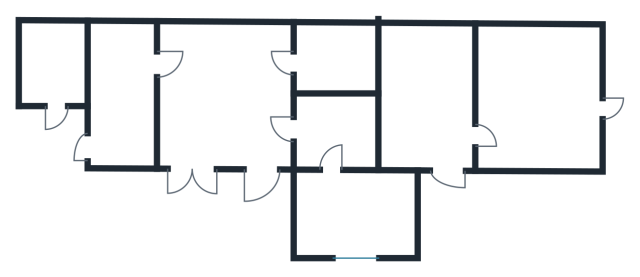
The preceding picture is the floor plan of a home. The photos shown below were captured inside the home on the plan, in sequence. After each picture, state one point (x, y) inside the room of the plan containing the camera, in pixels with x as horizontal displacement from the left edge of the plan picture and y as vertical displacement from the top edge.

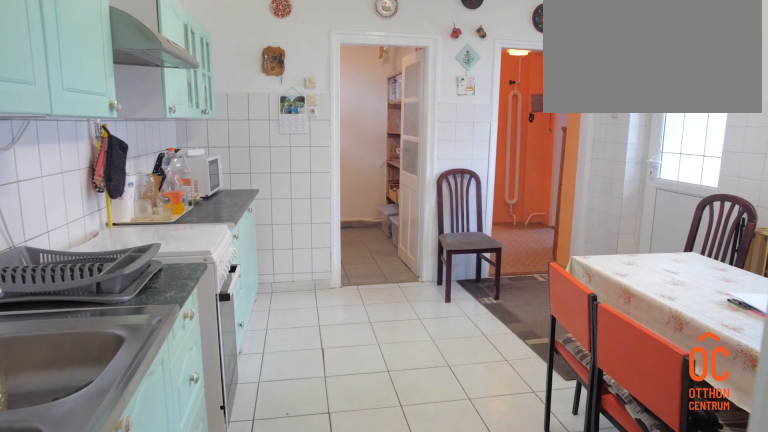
(226, 98)
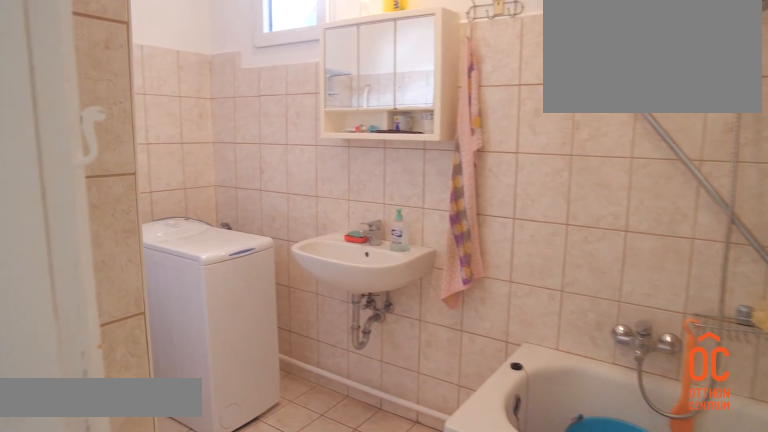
(126, 98)
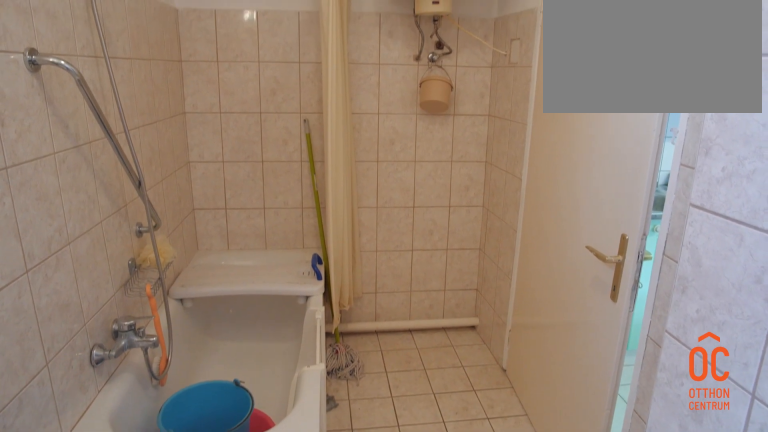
(126, 95)
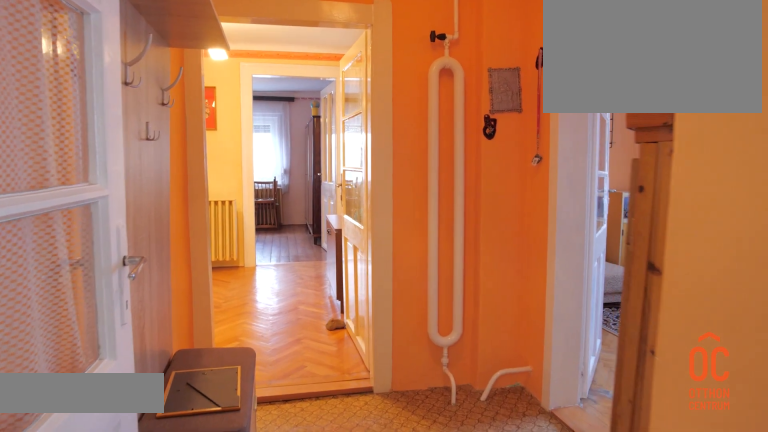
(337, 134)
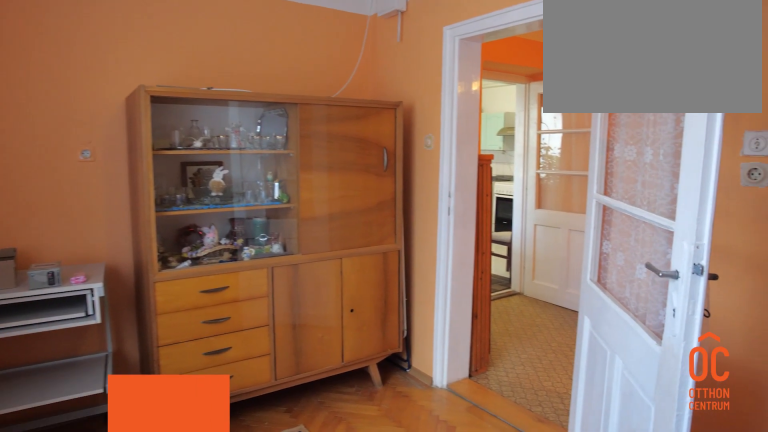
(355, 215)
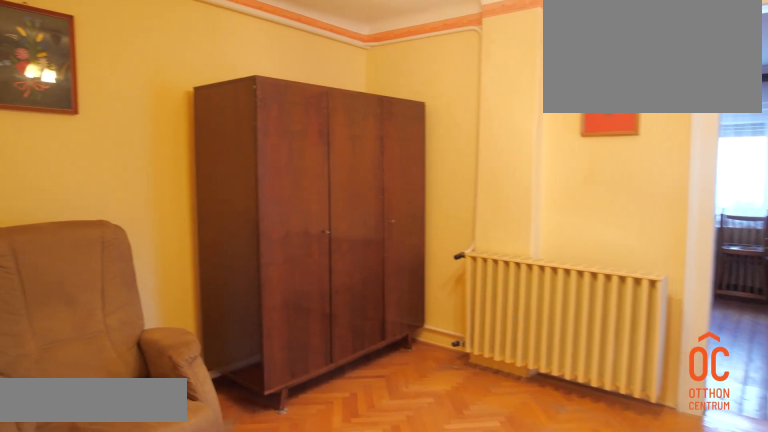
(428, 101)
